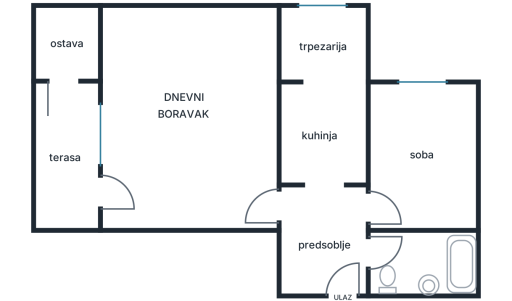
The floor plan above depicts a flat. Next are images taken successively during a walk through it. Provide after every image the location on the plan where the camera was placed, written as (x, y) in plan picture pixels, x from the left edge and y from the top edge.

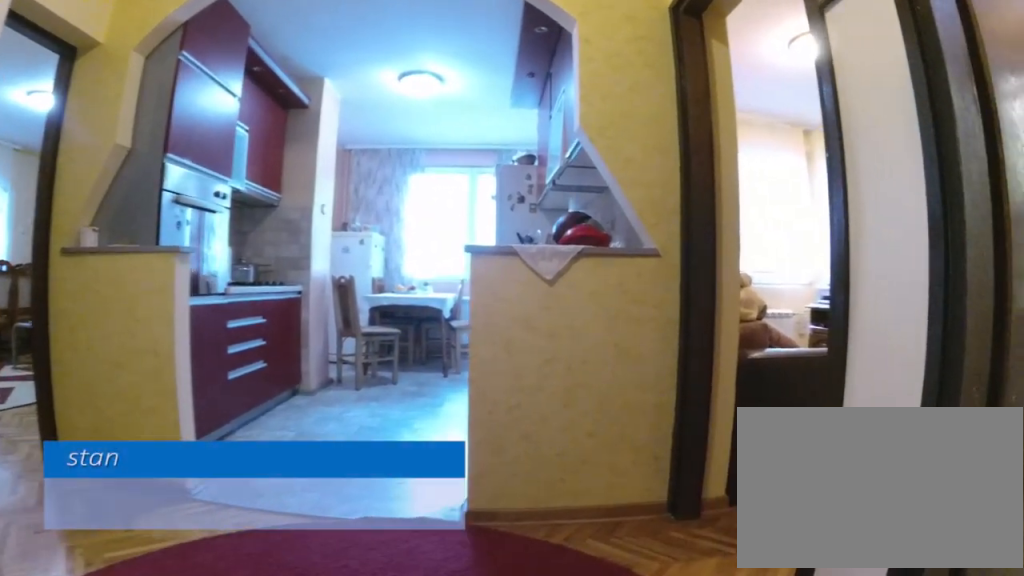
(335, 278)
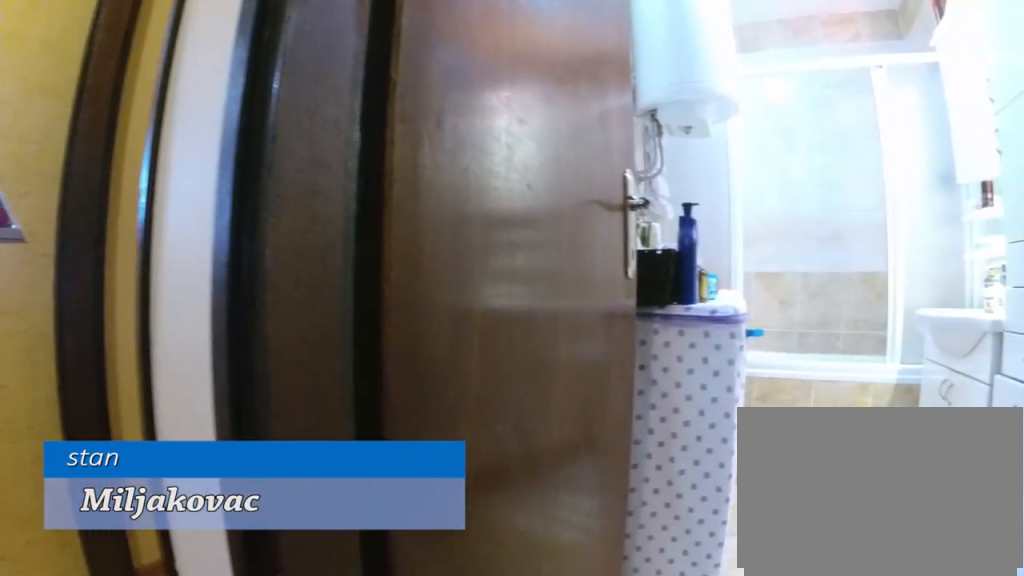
(346, 273)
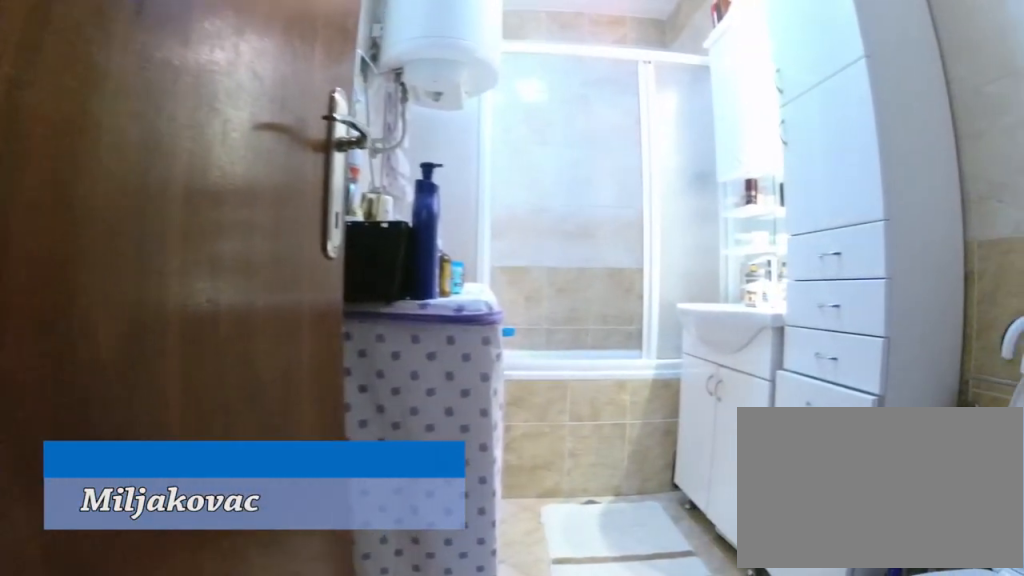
(355, 268)
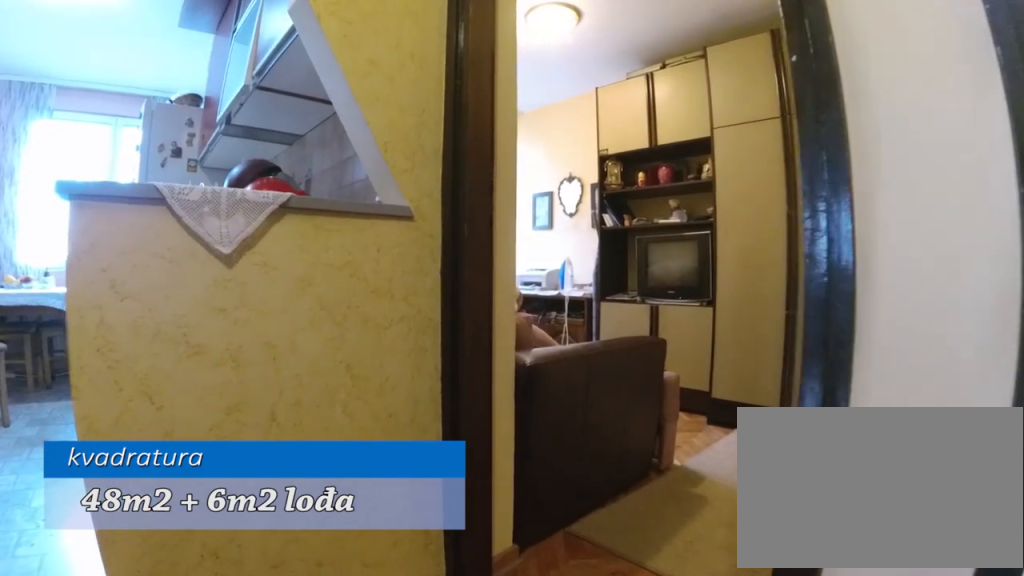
(336, 250)
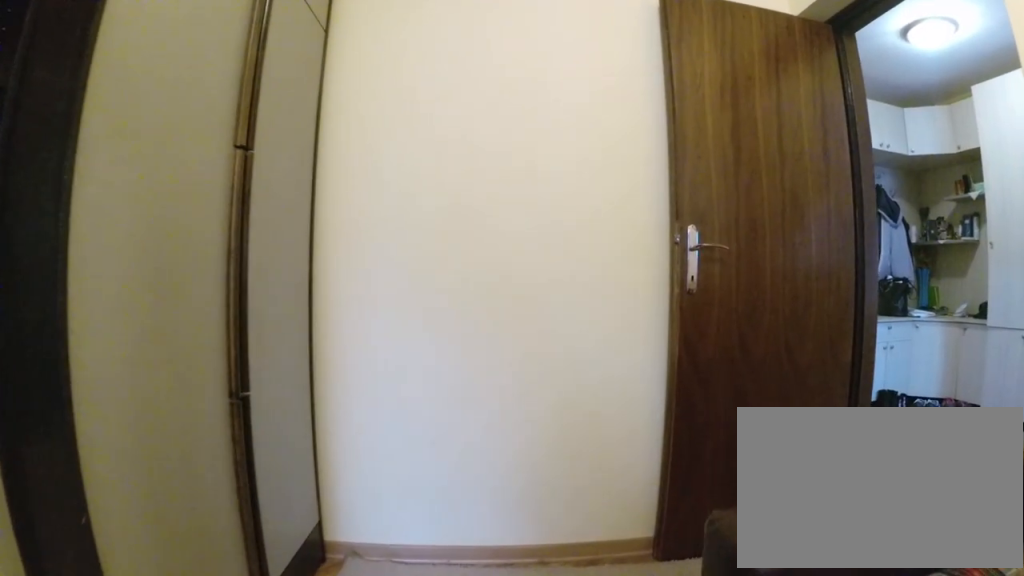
(427, 147)
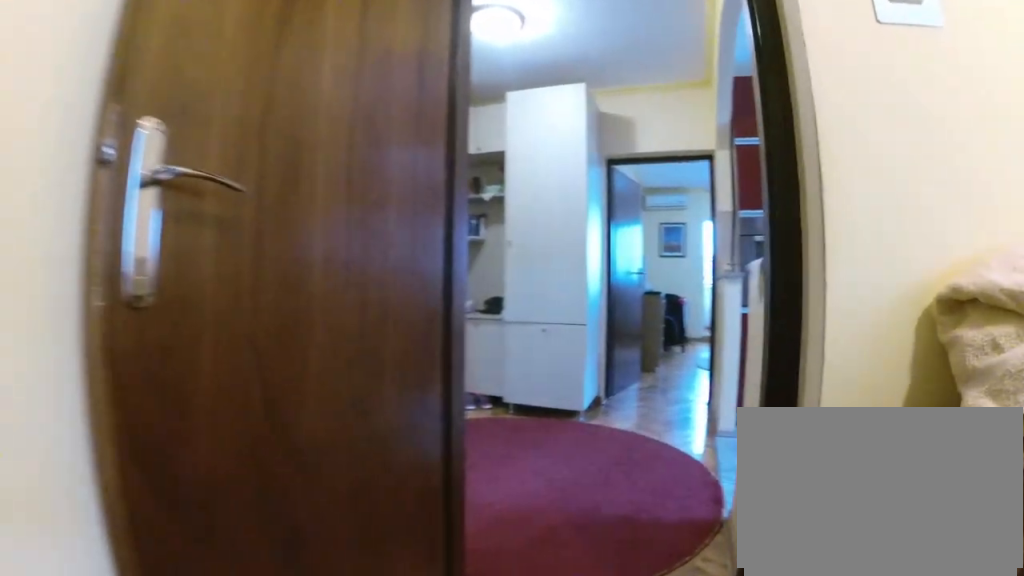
(427, 194)
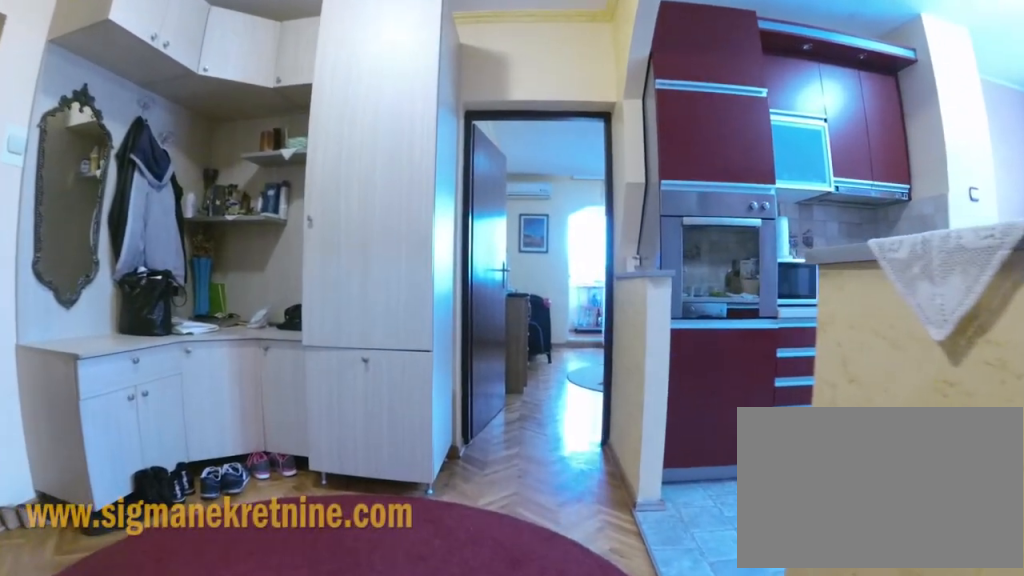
(371, 205)
